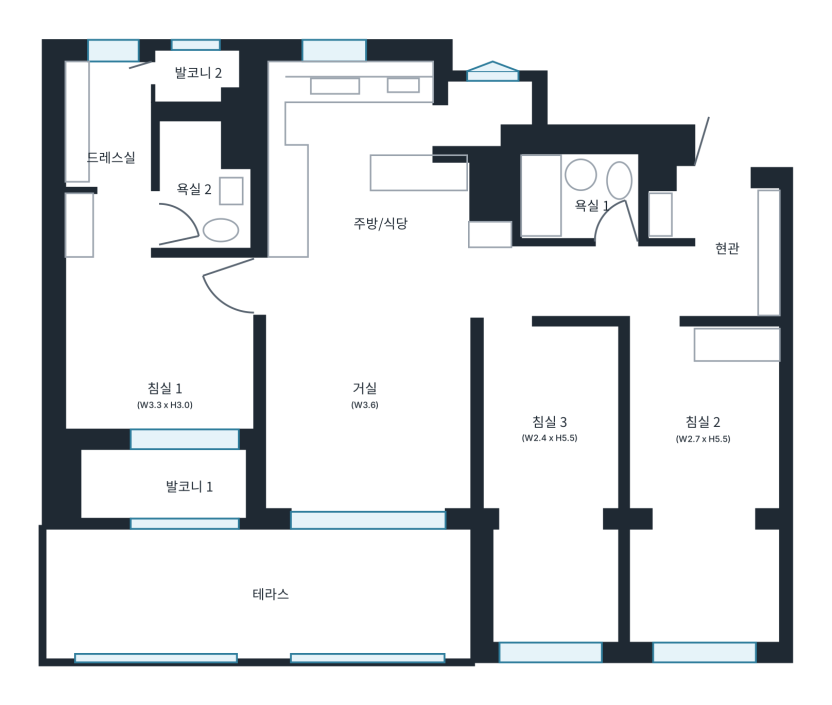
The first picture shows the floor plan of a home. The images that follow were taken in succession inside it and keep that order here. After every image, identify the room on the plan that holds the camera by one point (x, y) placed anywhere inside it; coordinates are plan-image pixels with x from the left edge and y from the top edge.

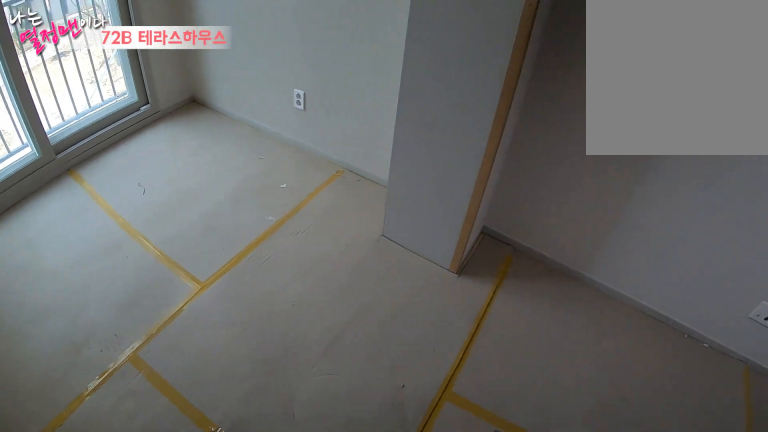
(552, 436)
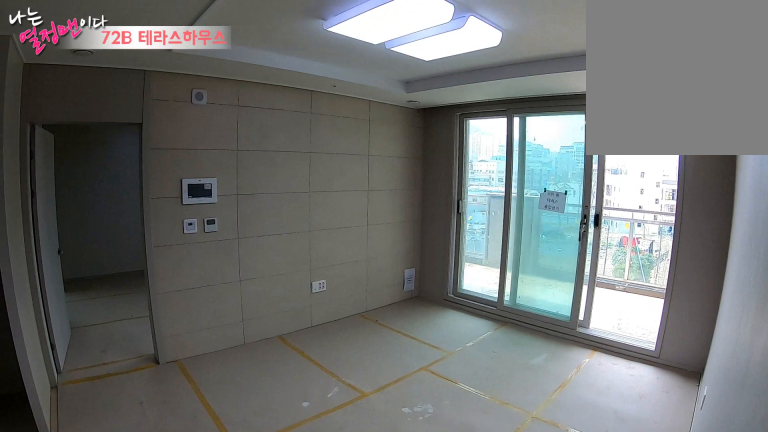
(361, 402)
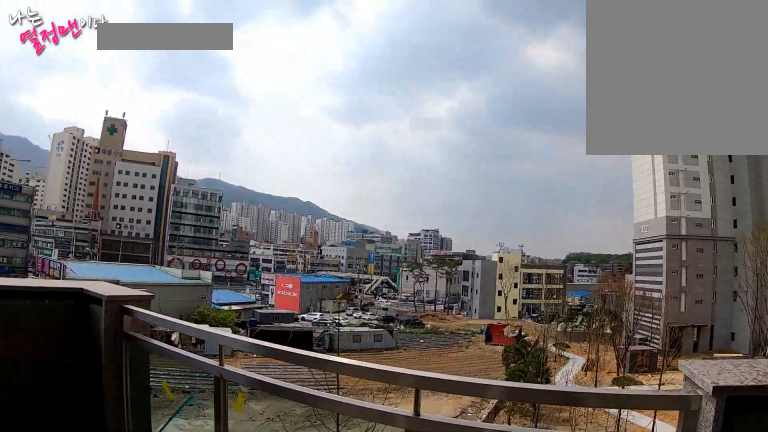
(266, 593)
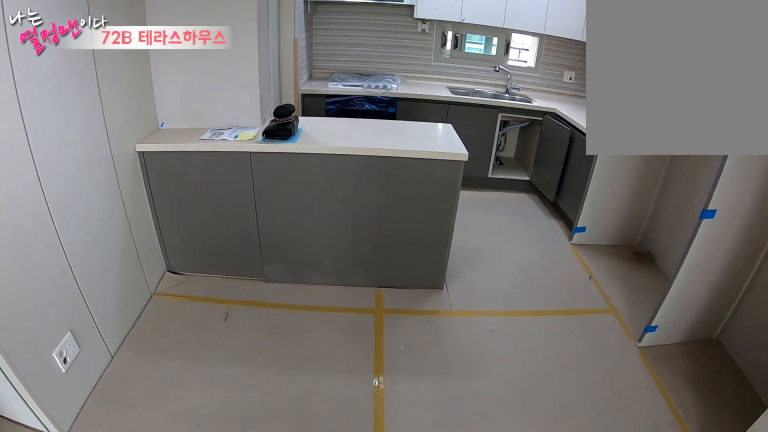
(372, 223)
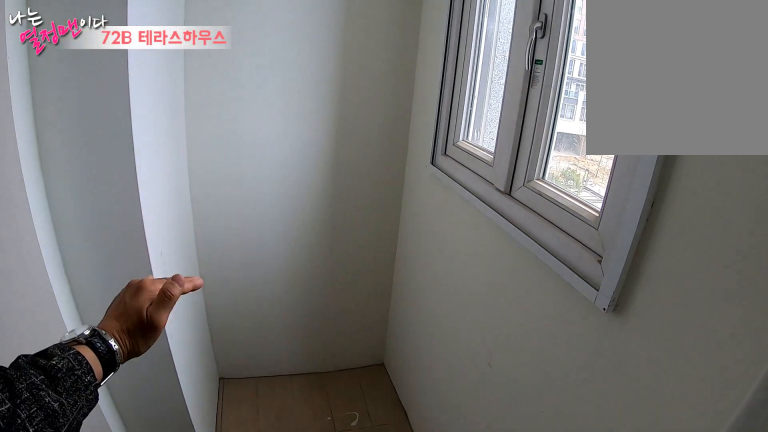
(372, 223)
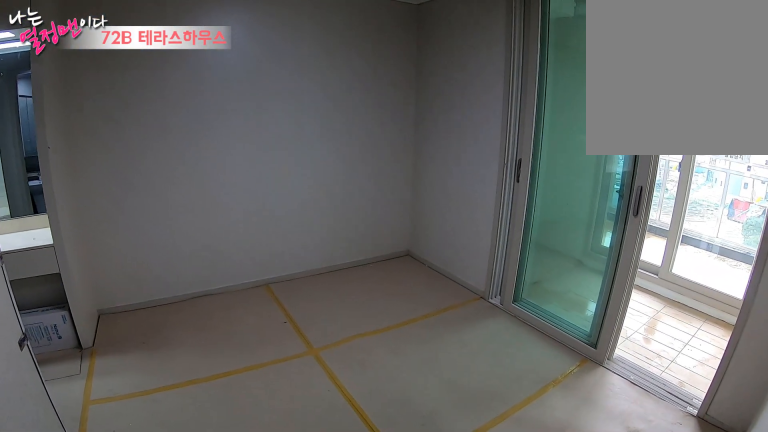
(165, 397)
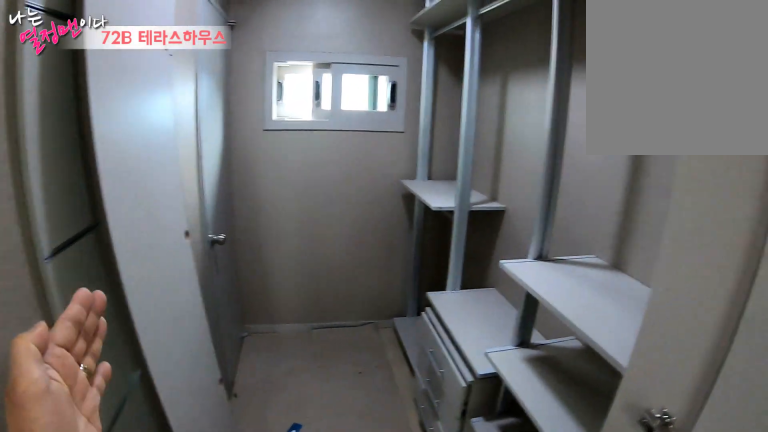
(108, 185)
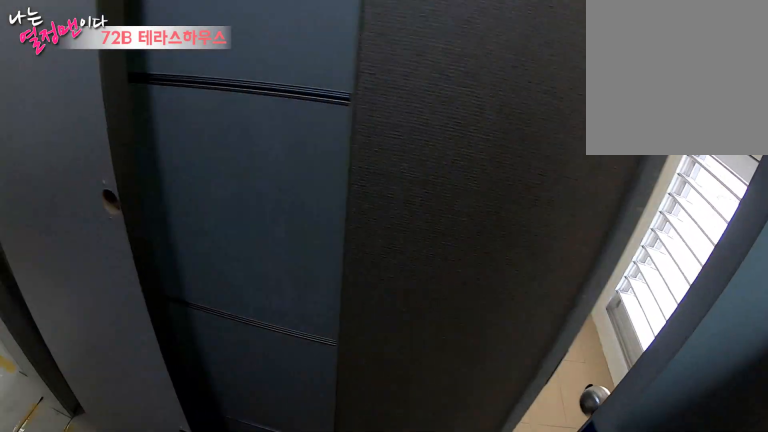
(107, 185)
